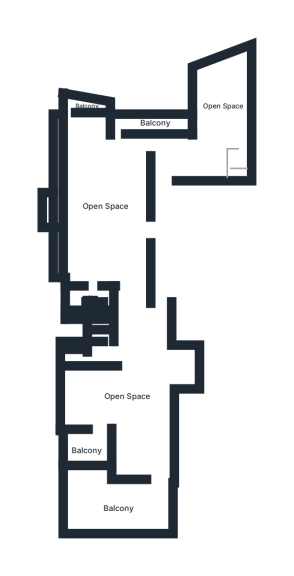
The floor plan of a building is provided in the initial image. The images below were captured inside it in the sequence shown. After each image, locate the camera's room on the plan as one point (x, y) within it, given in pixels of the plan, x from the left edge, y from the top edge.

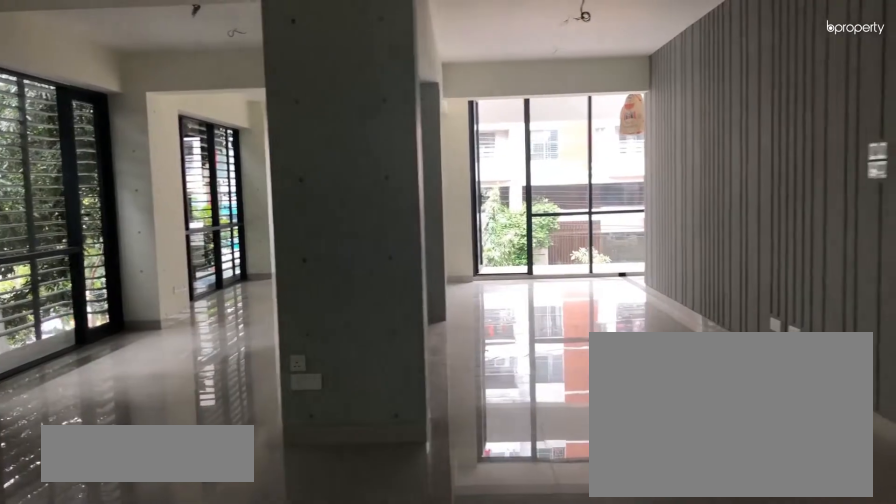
(109, 211)
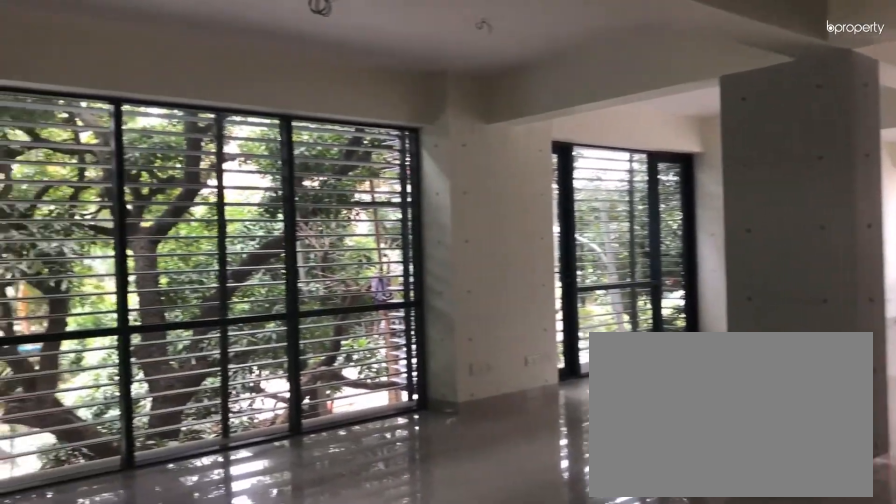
(110, 212)
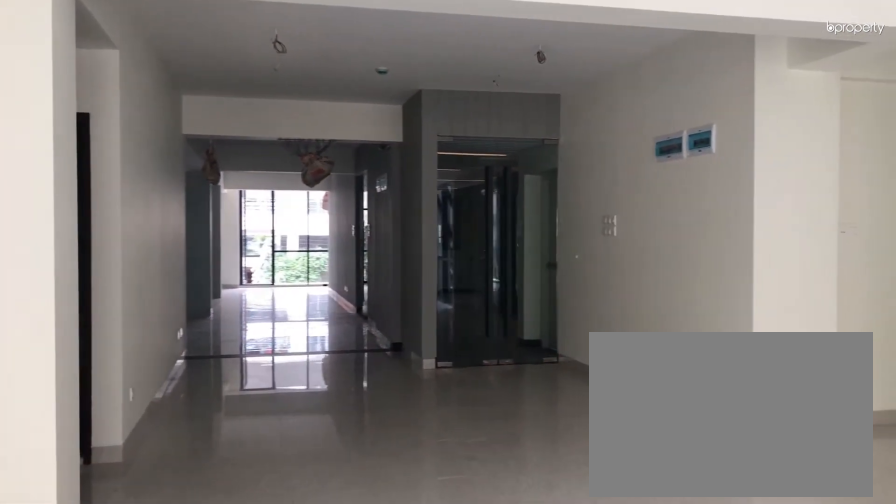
(124, 393)
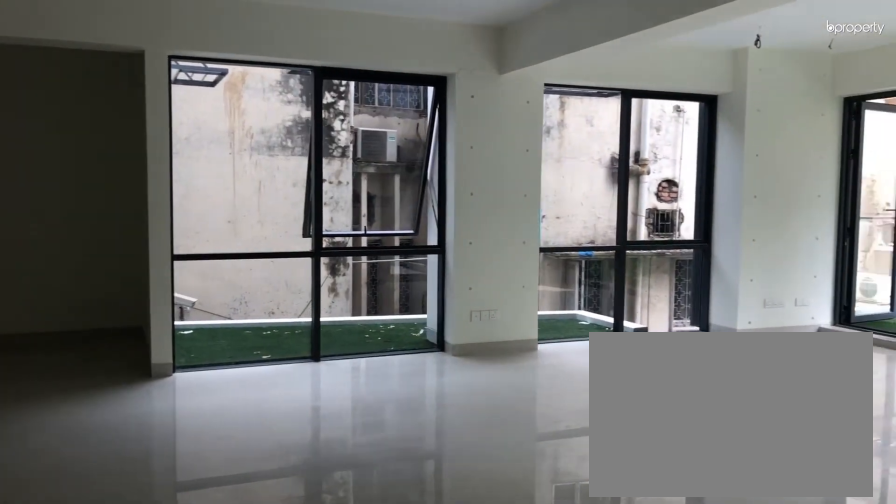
(124, 393)
